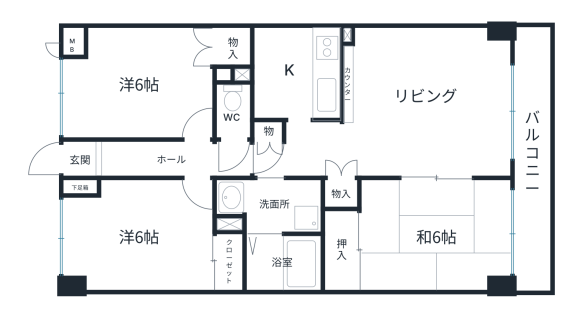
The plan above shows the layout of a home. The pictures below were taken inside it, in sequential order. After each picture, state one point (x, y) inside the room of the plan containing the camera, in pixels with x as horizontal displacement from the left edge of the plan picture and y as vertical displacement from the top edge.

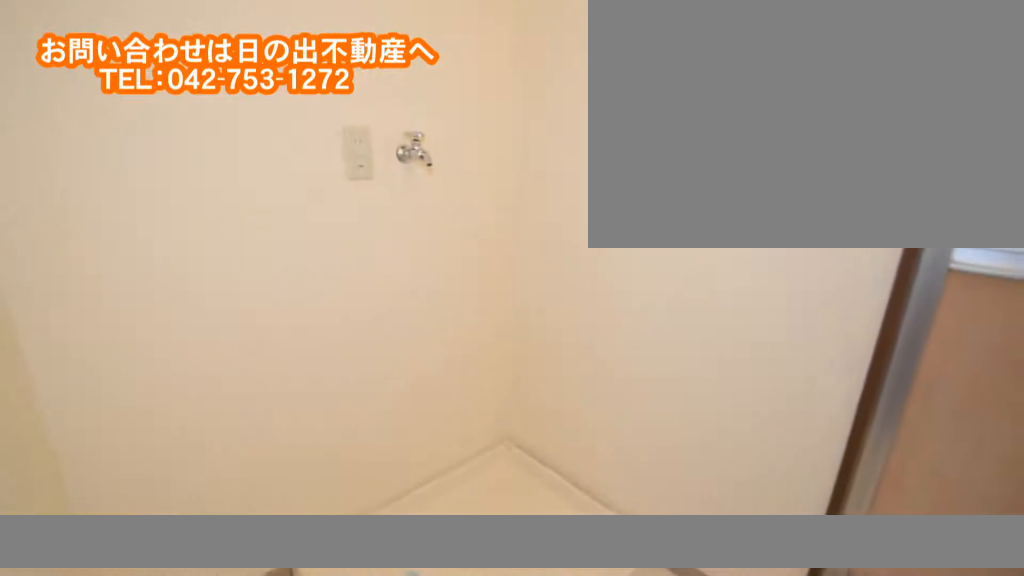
(290, 201)
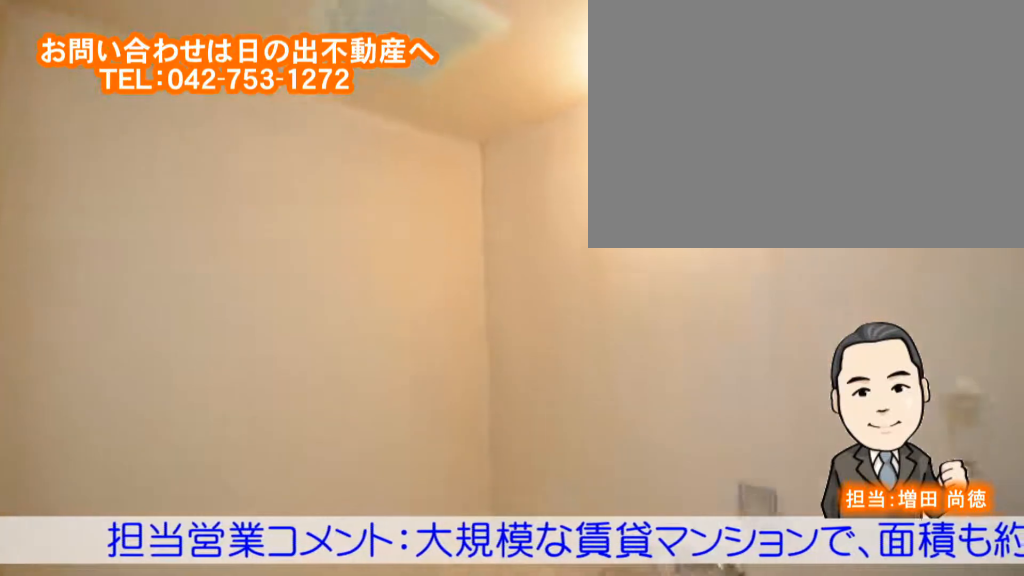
(283, 263)
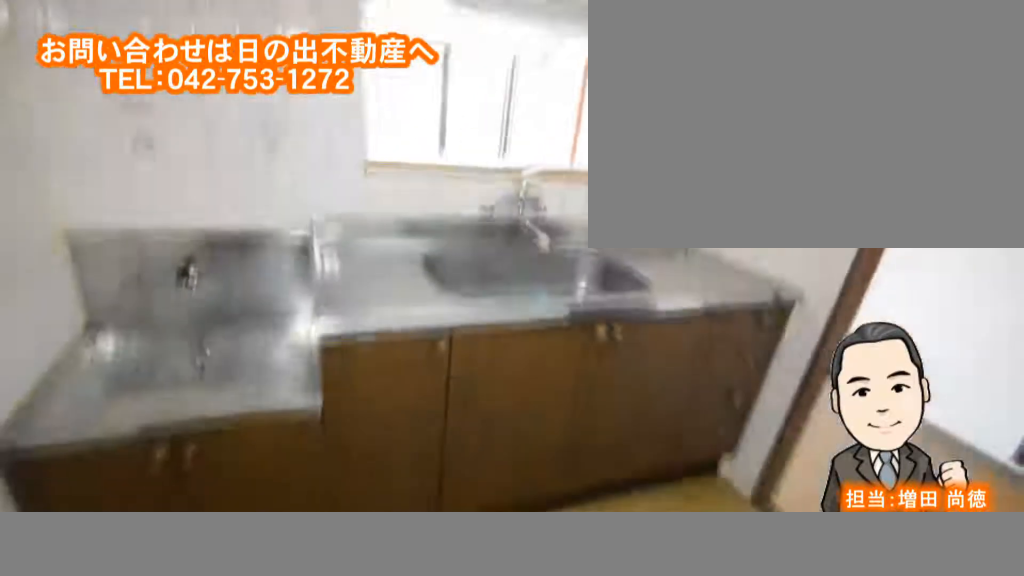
(286, 74)
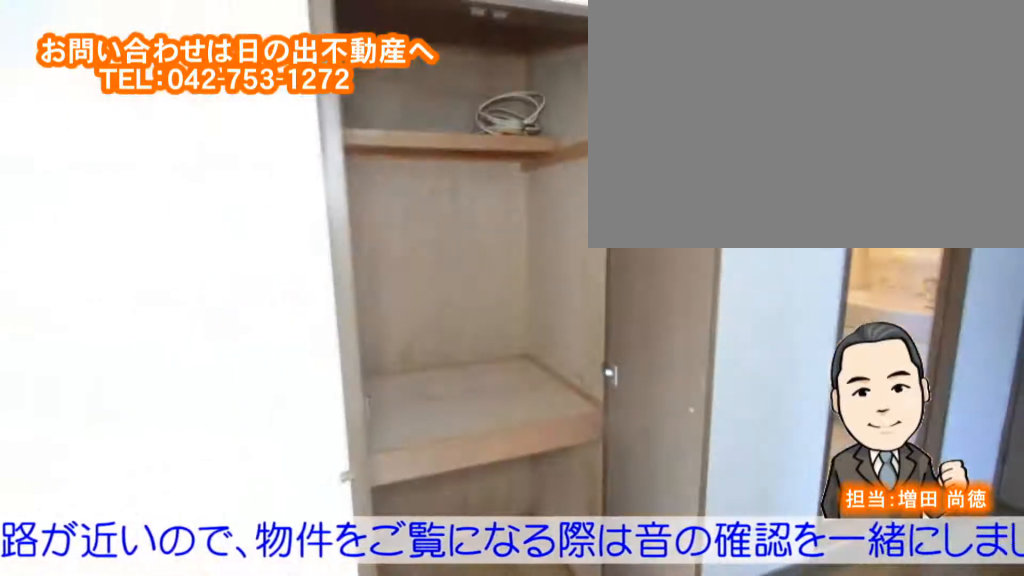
(421, 123)
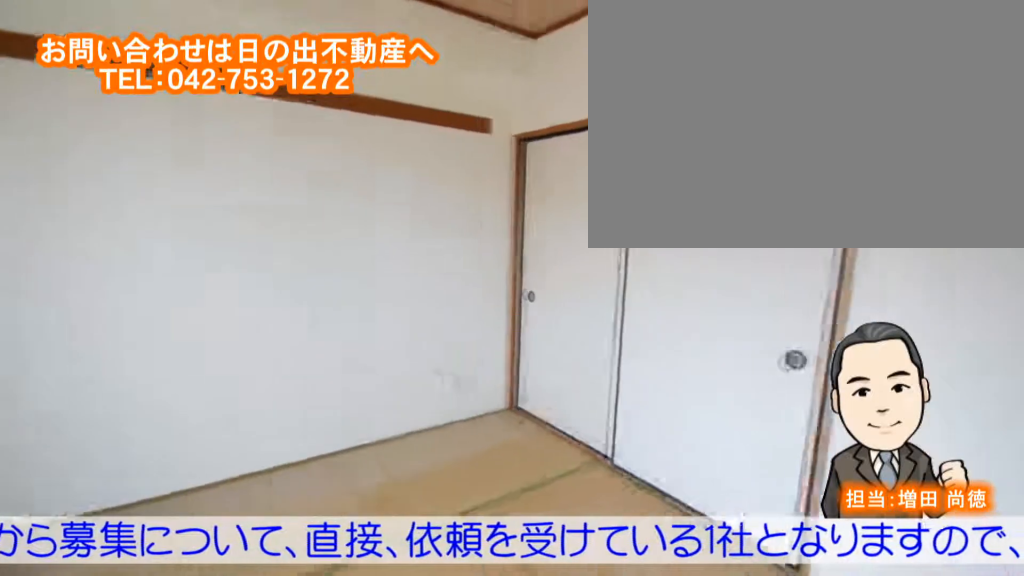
(398, 229)
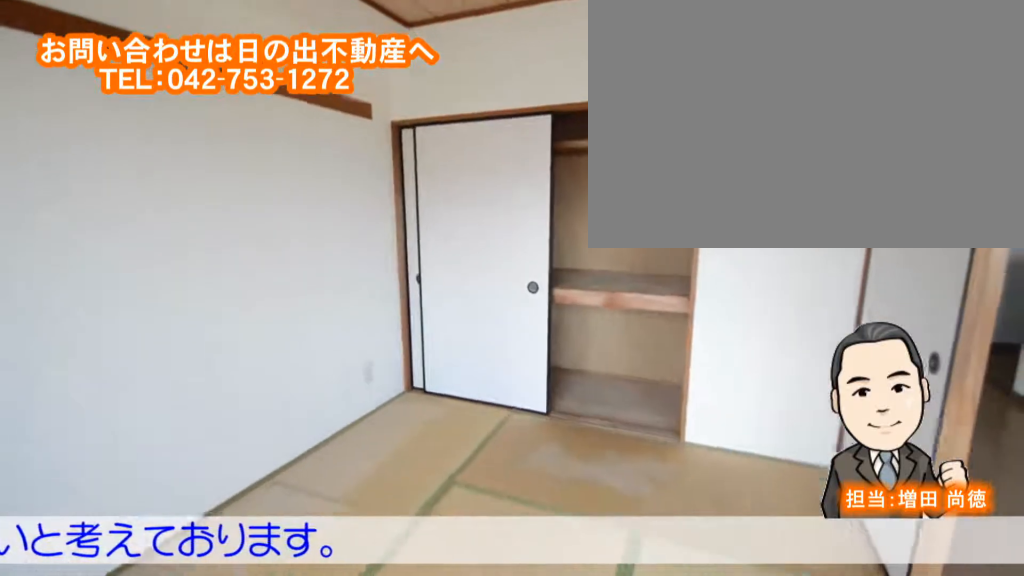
(397, 228)
